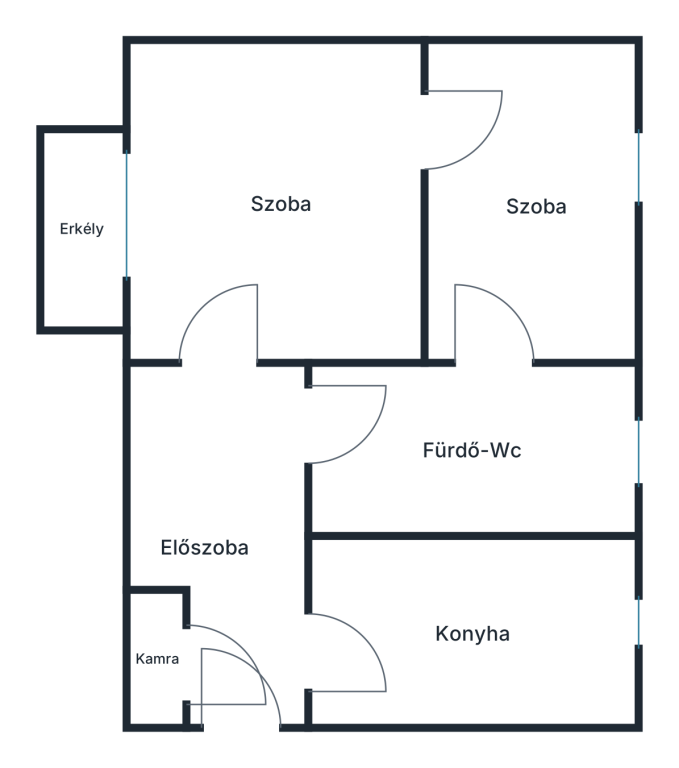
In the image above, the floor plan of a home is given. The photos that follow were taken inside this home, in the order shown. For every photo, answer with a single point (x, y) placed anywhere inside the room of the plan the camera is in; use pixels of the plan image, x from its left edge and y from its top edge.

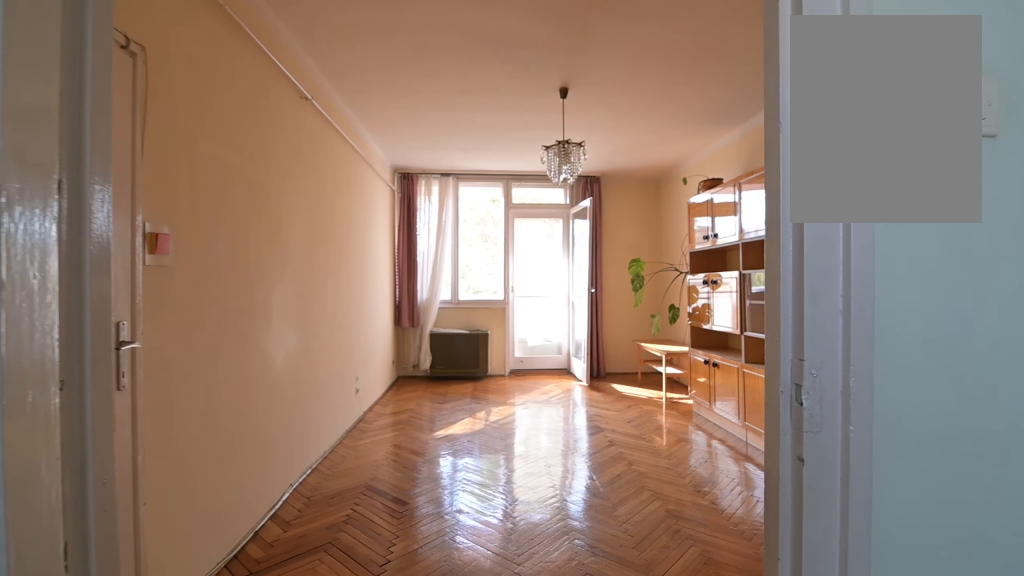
(310, 158)
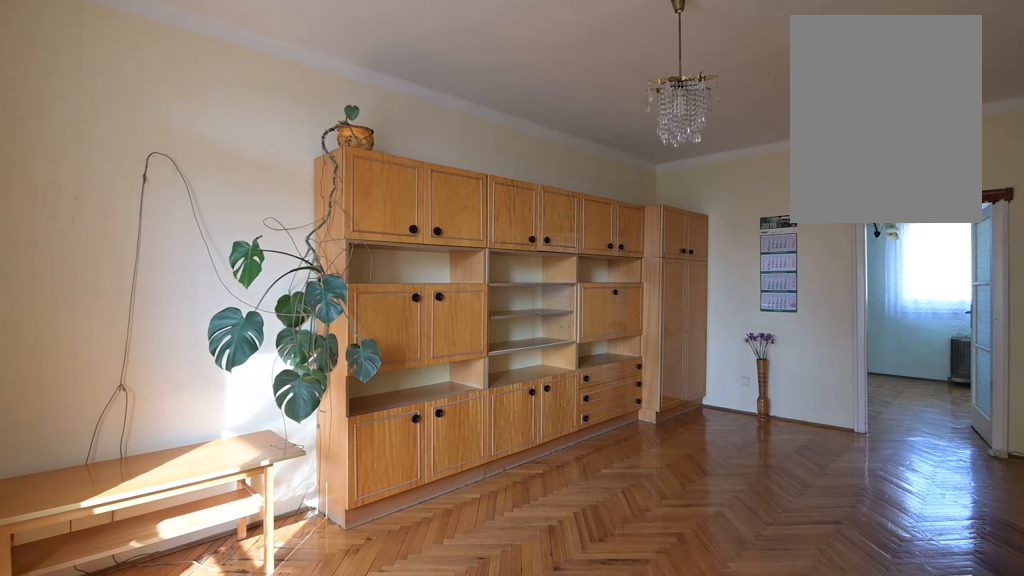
(310, 159)
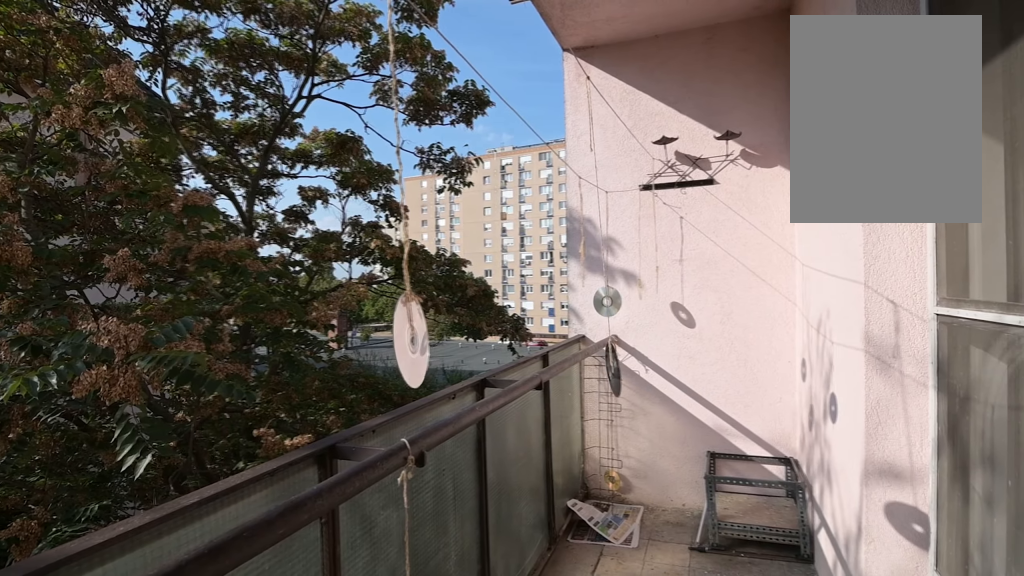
(70, 232)
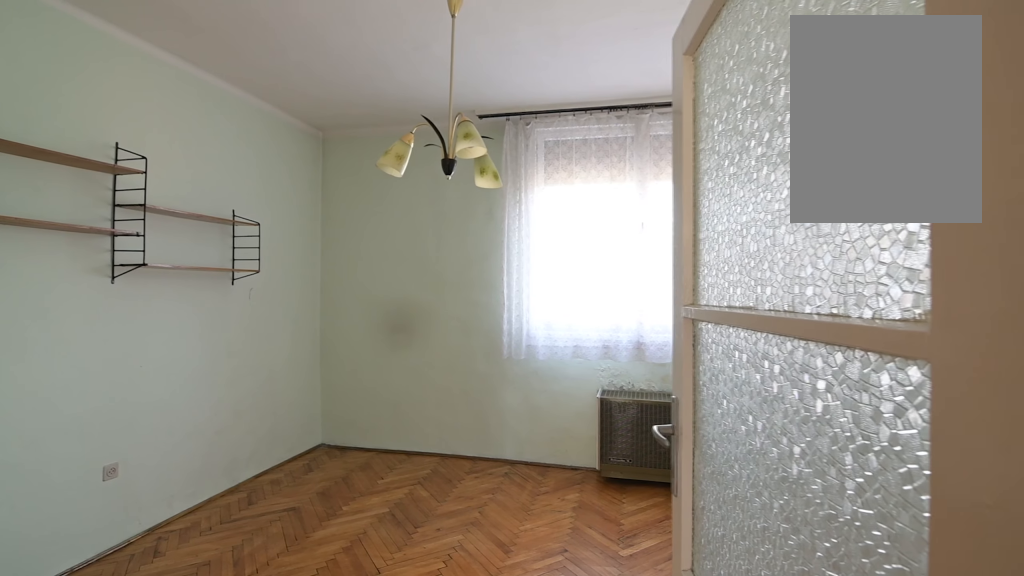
(540, 202)
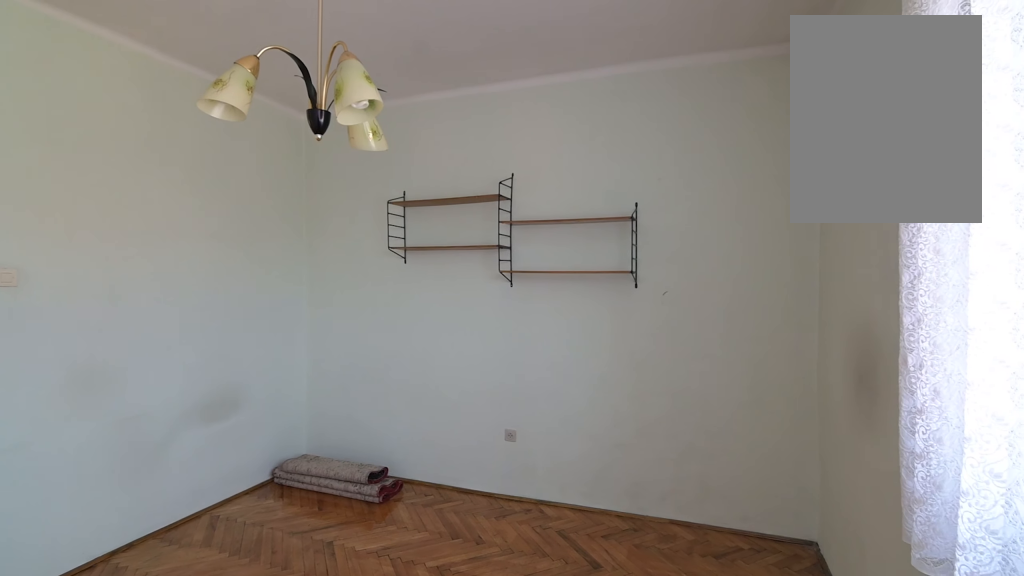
(540, 202)
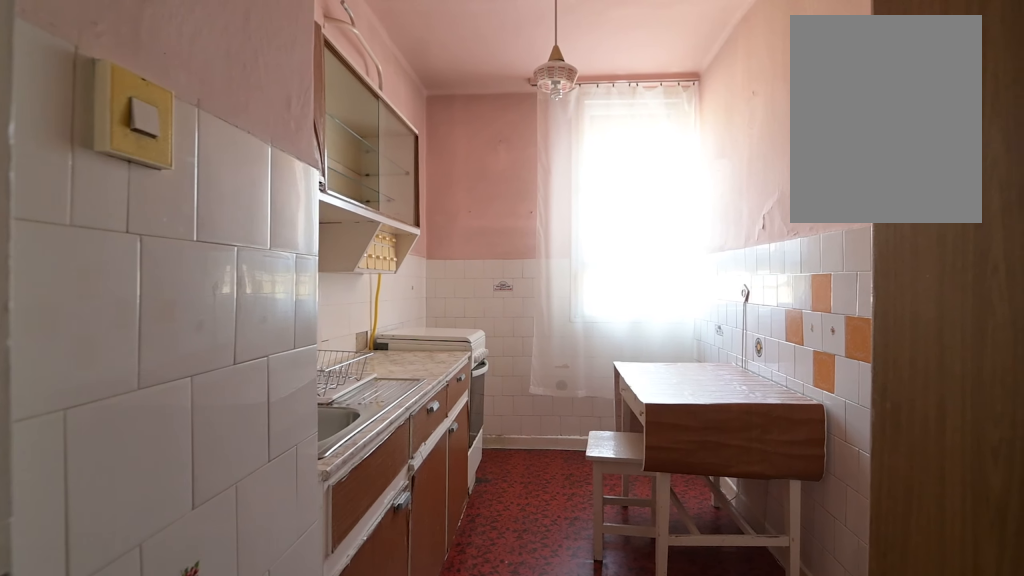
(486, 634)
